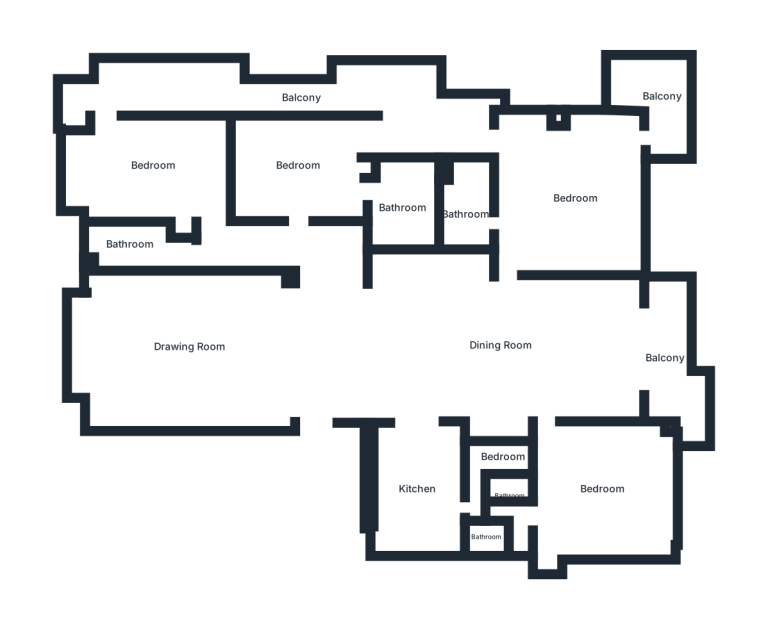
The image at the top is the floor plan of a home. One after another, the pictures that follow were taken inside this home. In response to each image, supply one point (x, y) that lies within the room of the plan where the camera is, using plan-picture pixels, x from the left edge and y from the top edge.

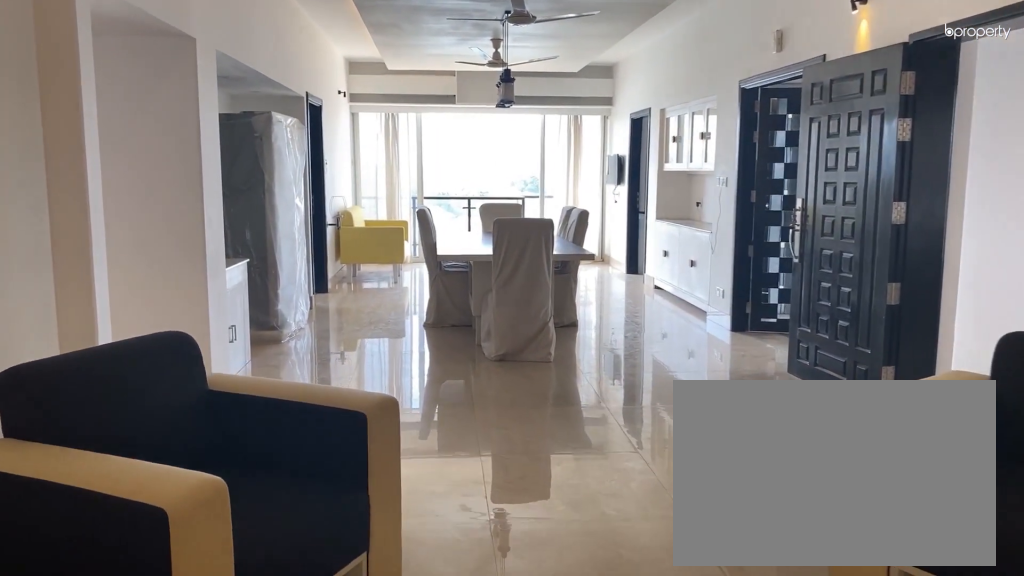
(192, 353)
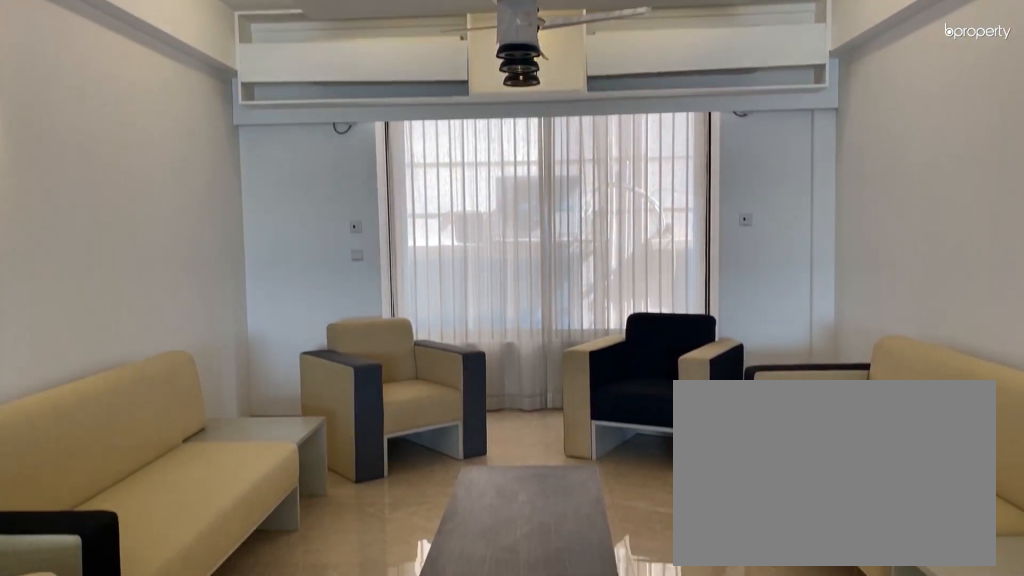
(192, 353)
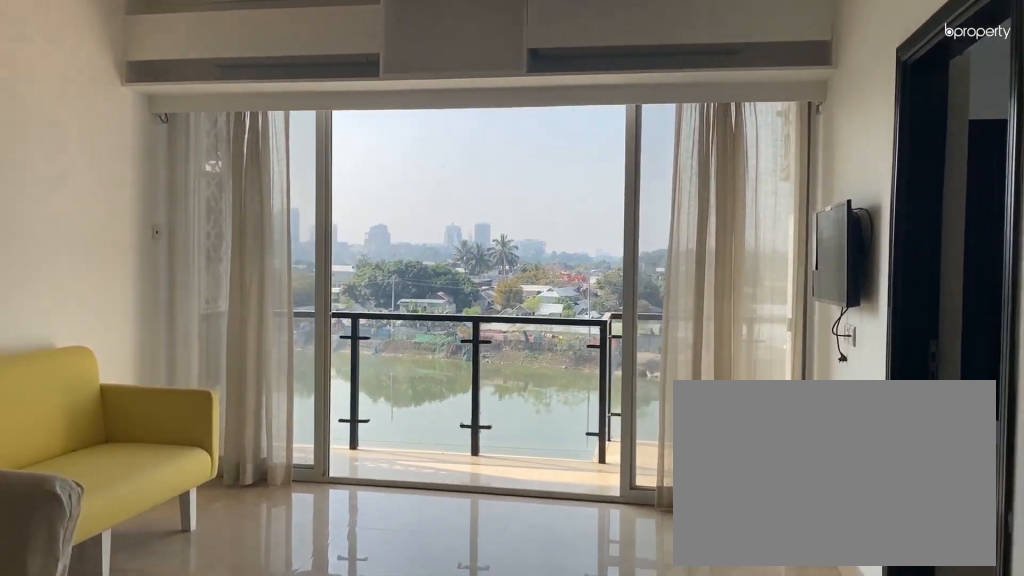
(497, 345)
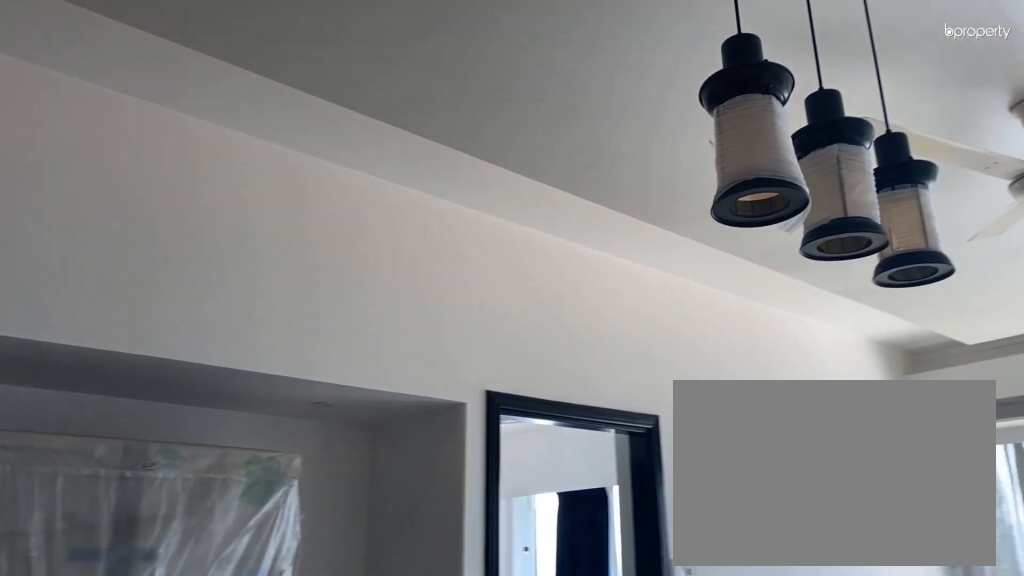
(497, 345)
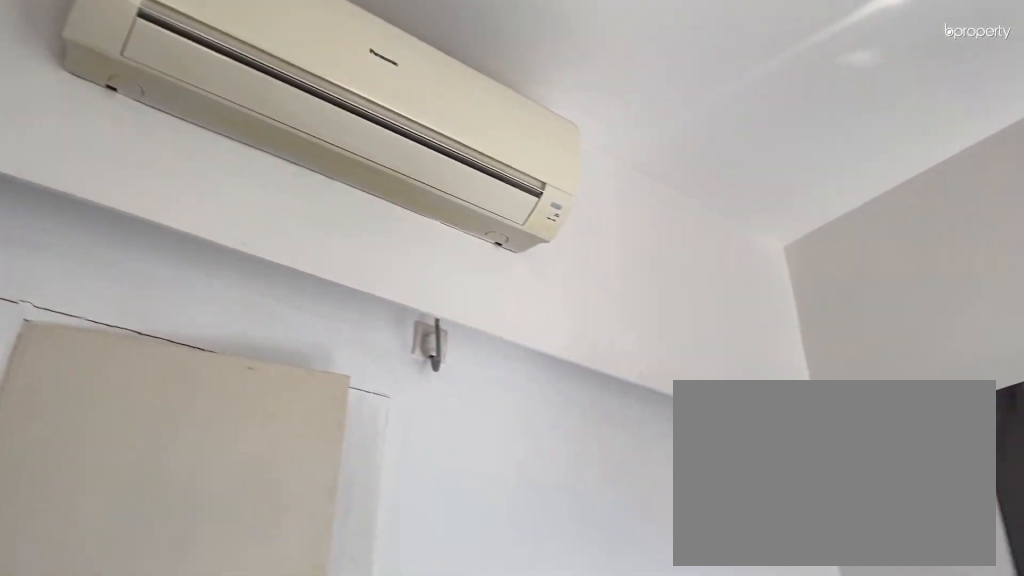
(151, 168)
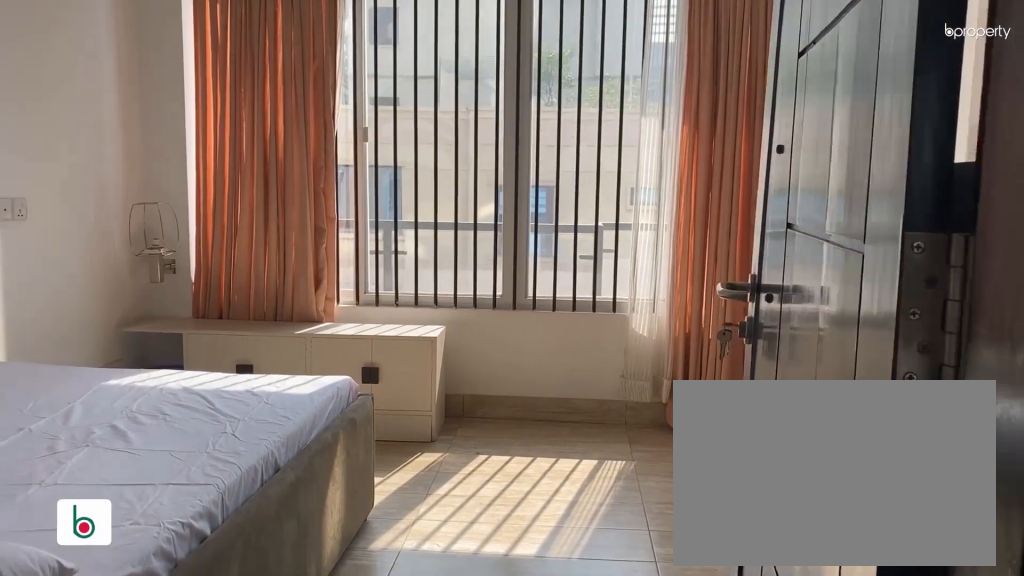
(297, 165)
